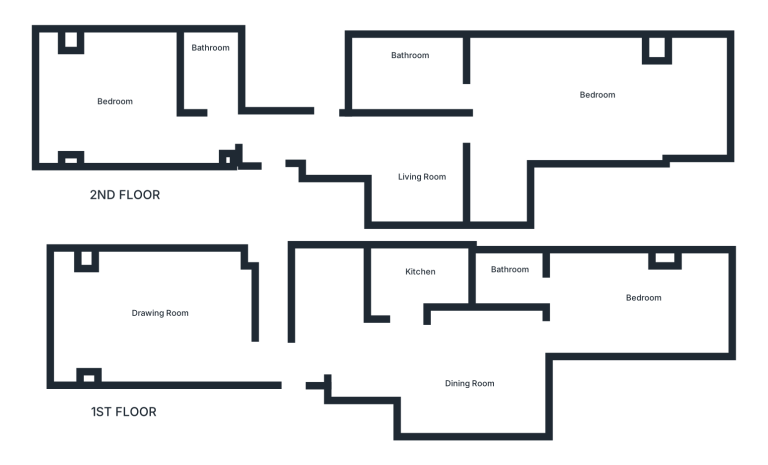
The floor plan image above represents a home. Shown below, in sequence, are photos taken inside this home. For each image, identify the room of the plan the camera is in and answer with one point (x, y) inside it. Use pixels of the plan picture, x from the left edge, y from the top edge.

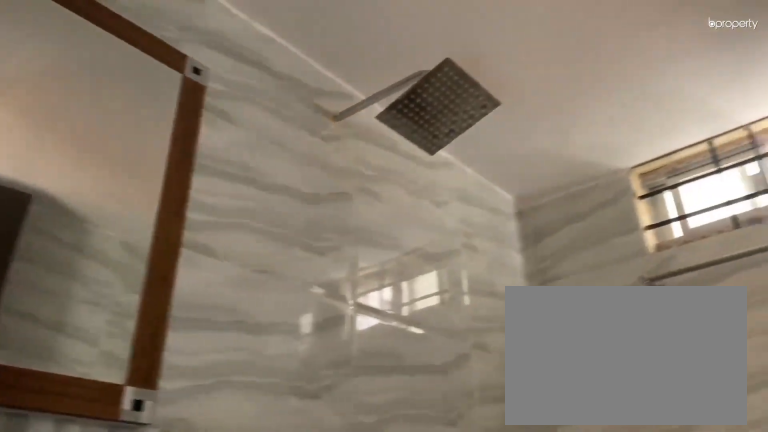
(216, 77)
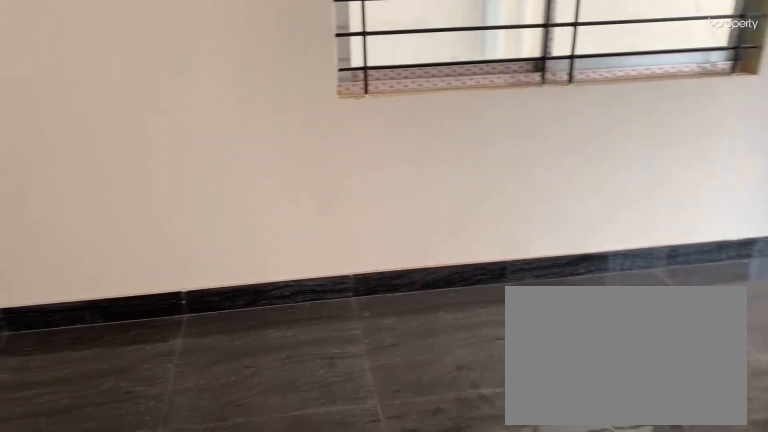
(591, 108)
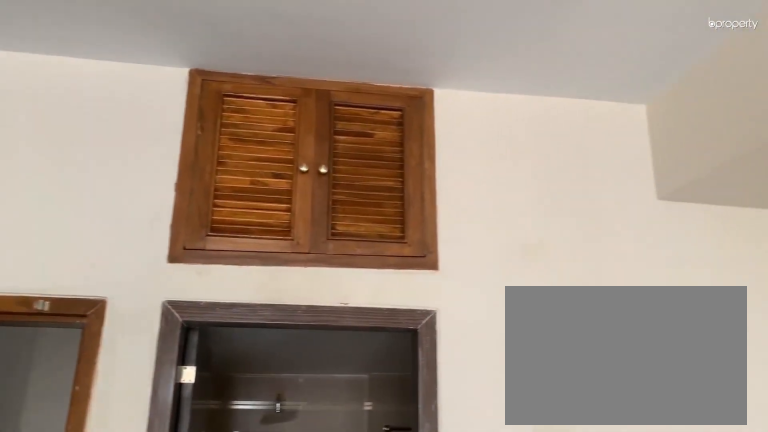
(582, 98)
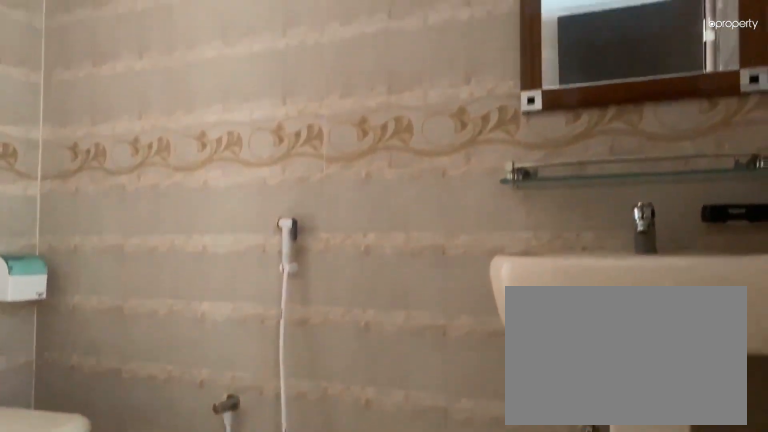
(405, 69)
